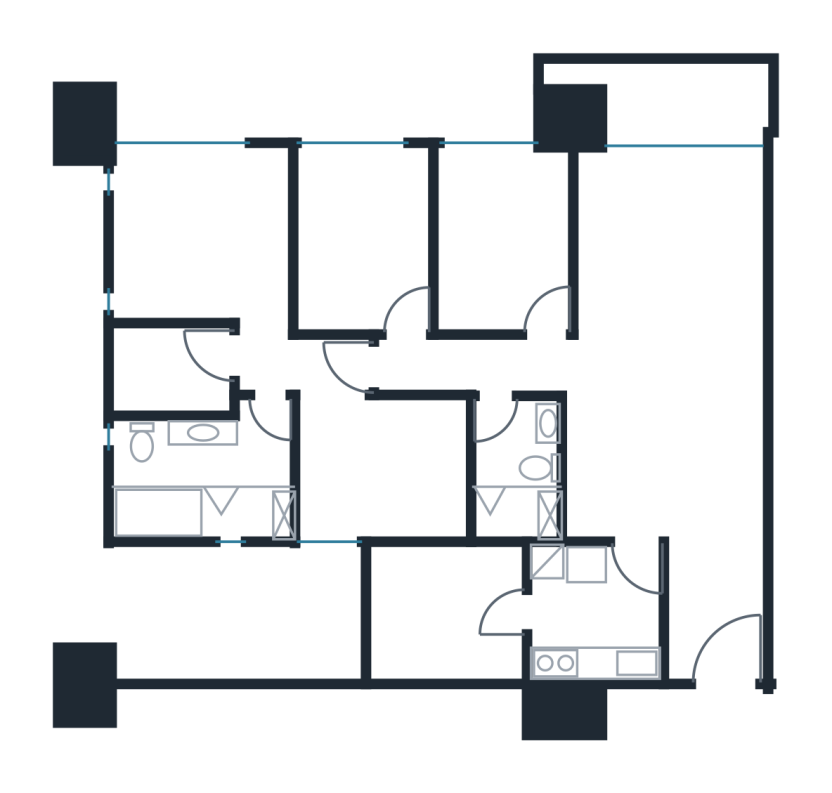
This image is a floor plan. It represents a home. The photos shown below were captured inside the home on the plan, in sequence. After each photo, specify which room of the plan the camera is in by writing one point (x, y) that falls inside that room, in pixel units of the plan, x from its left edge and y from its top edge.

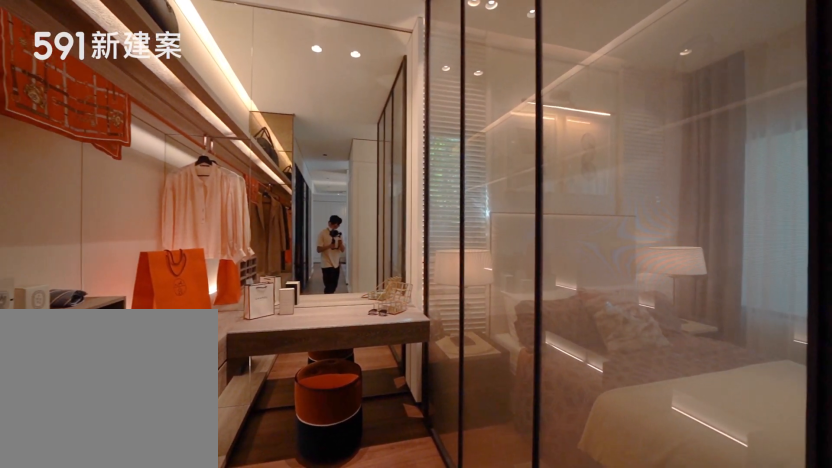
(198, 276)
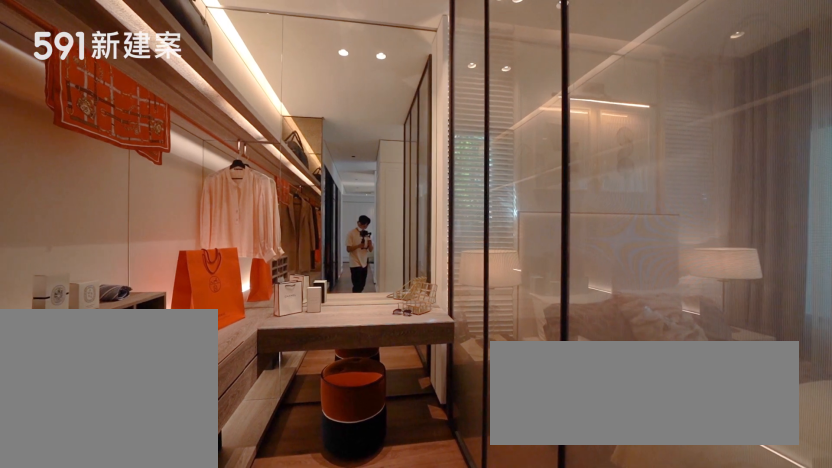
(198, 276)
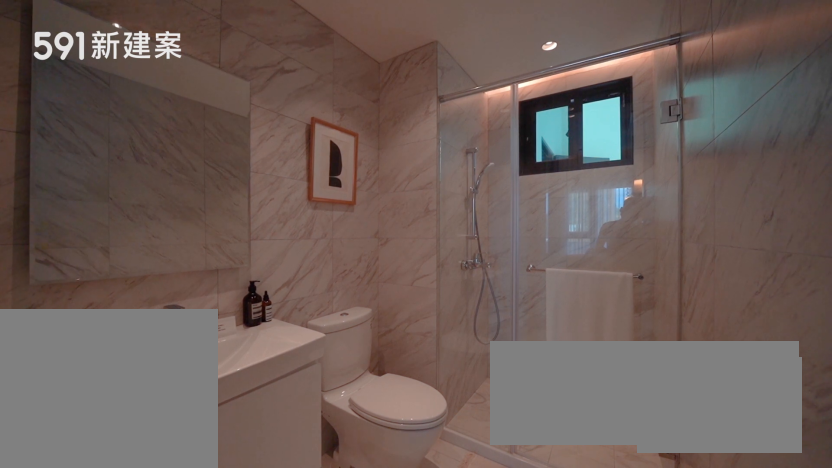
(513, 475)
